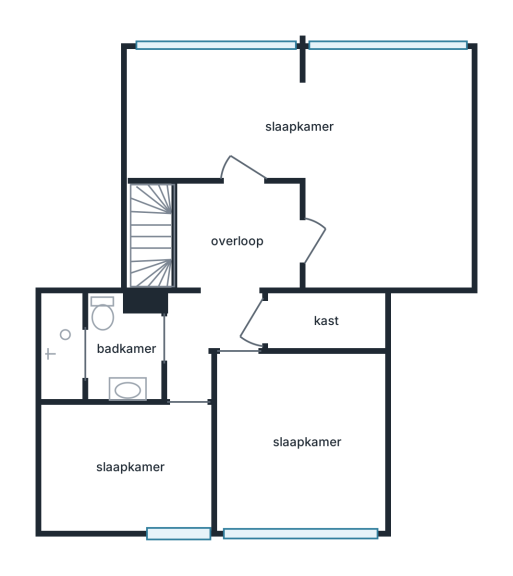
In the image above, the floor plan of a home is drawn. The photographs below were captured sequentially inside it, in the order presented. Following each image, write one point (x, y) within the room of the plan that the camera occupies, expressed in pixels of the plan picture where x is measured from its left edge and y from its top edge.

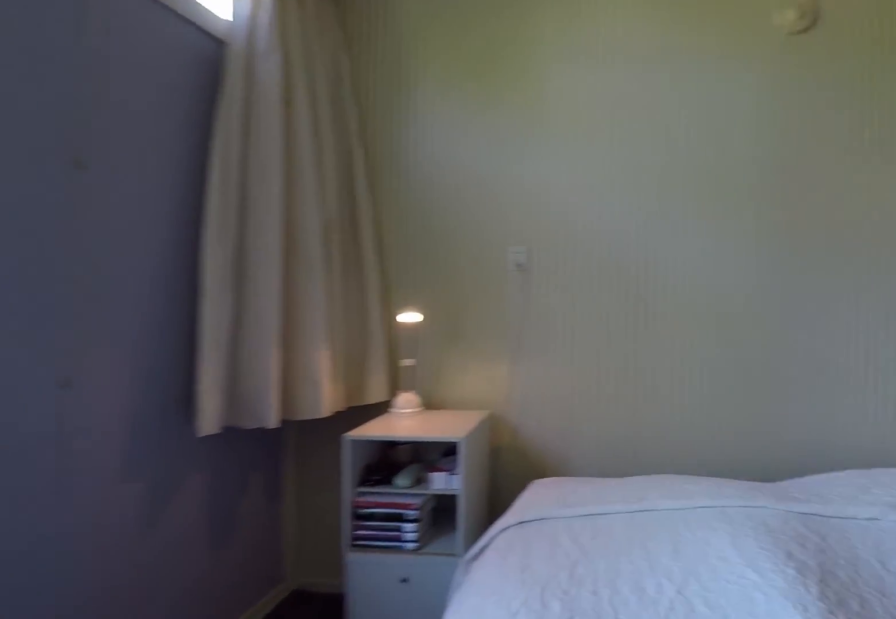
(321, 142)
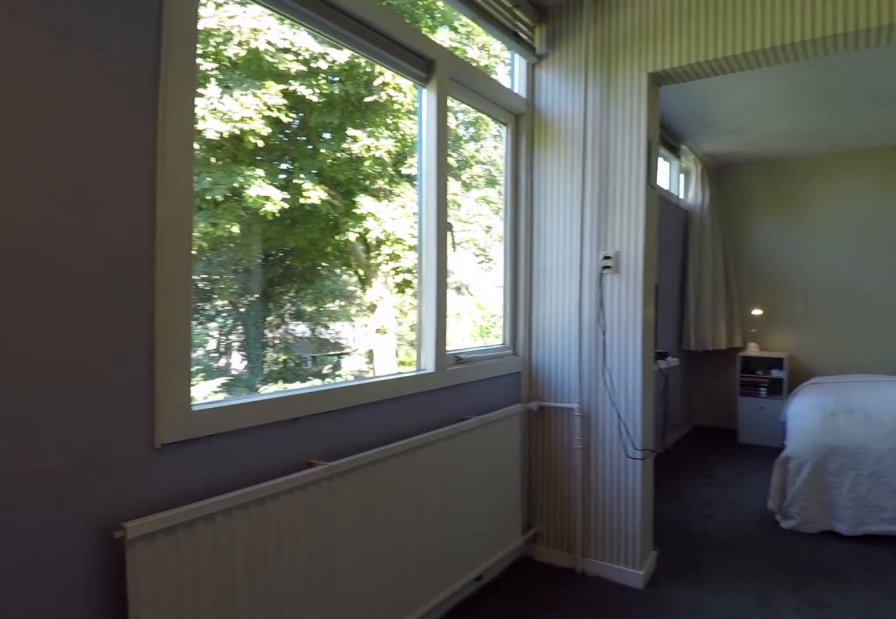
(321, 142)
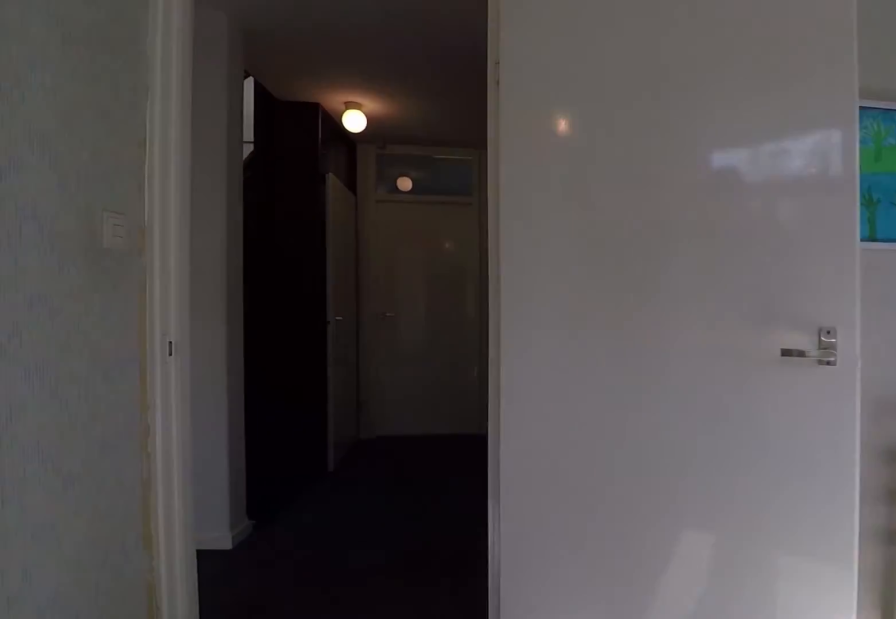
(297, 439)
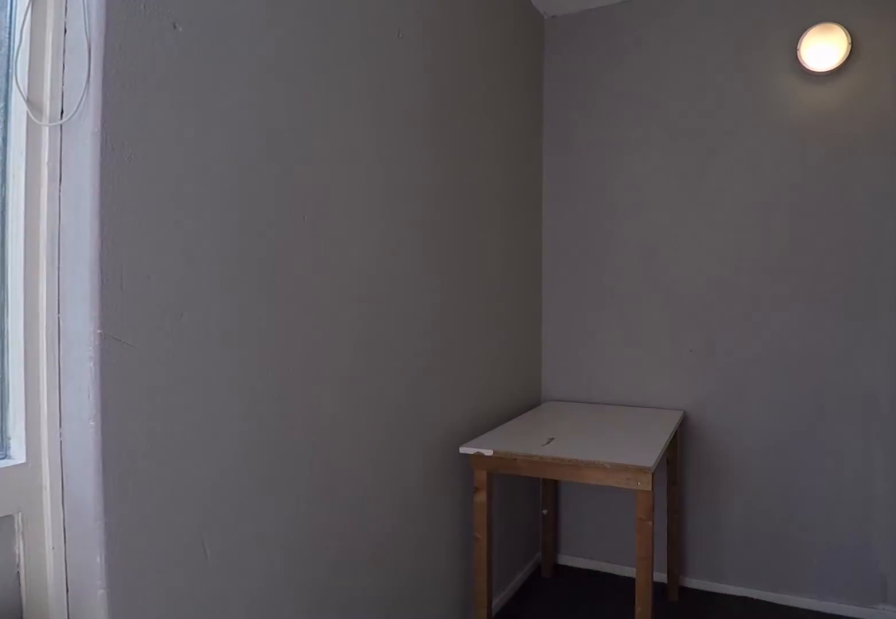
(127, 466)
